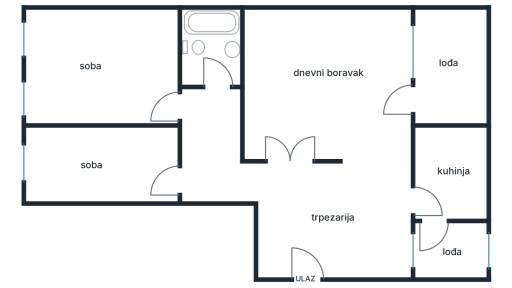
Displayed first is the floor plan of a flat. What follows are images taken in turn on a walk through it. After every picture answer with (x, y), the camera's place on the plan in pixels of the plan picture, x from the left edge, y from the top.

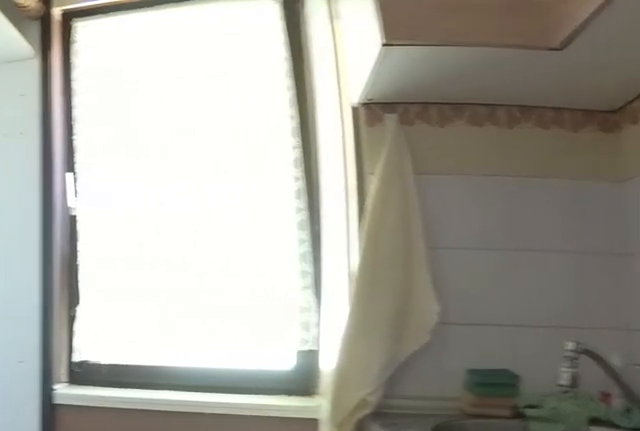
(431, 220)
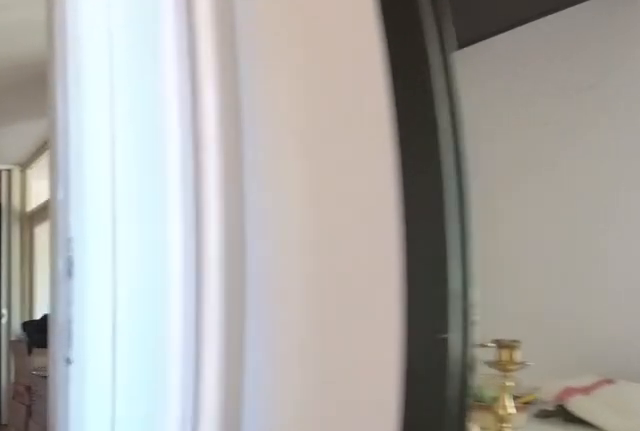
(434, 212)
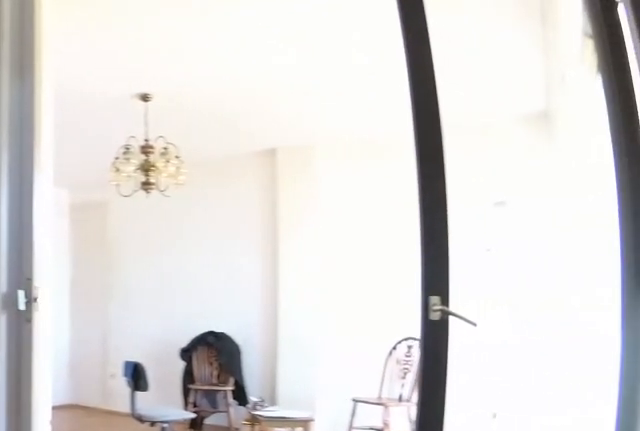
(394, 212)
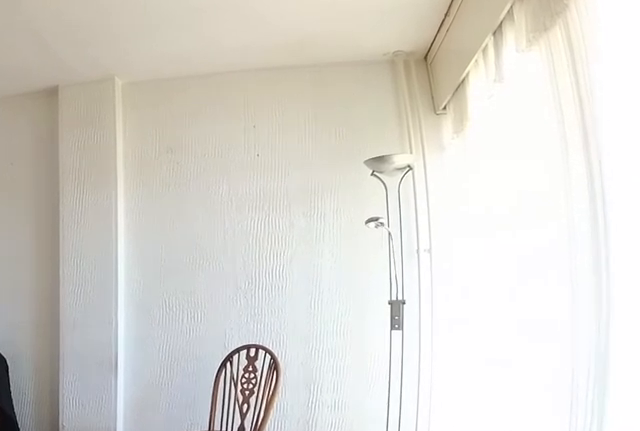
(397, 158)
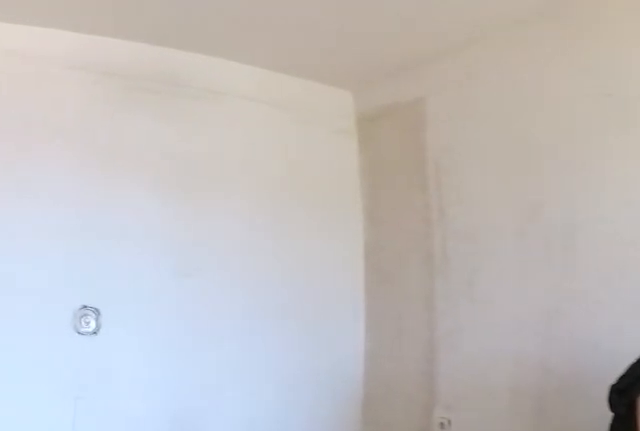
(377, 145)
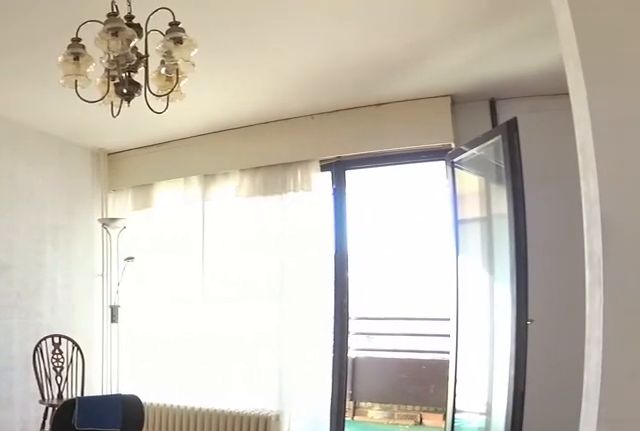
(262, 138)
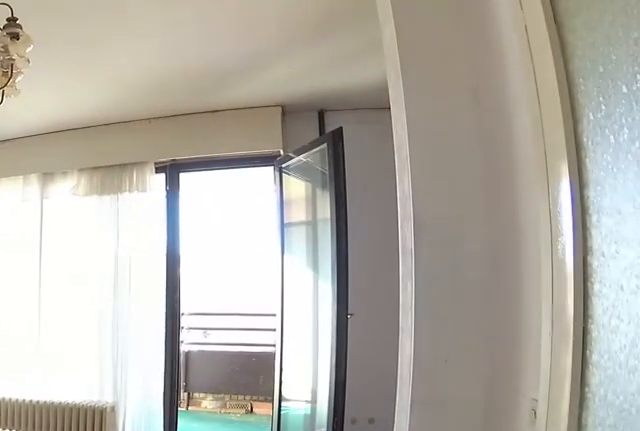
(264, 141)
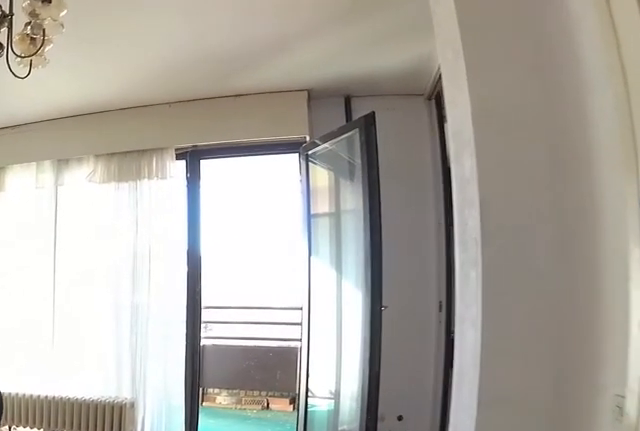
(266, 135)
